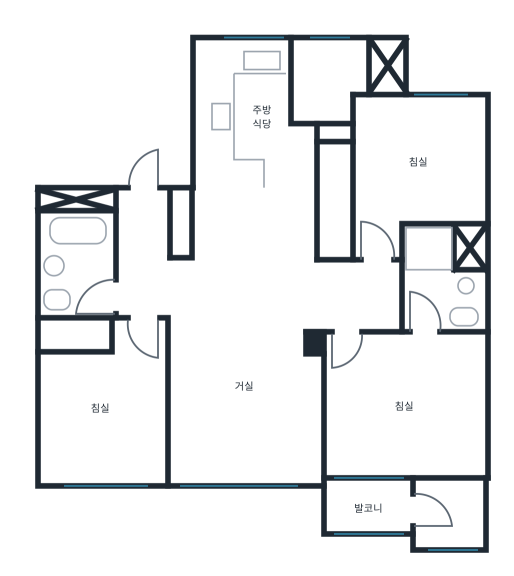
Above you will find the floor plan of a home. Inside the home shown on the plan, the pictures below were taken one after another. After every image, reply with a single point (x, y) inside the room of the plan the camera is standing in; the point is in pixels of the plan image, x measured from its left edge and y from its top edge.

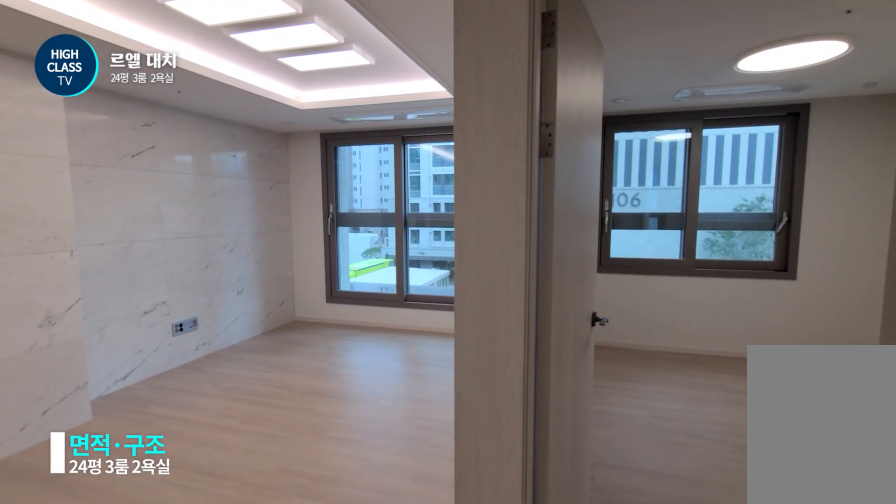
(157, 289)
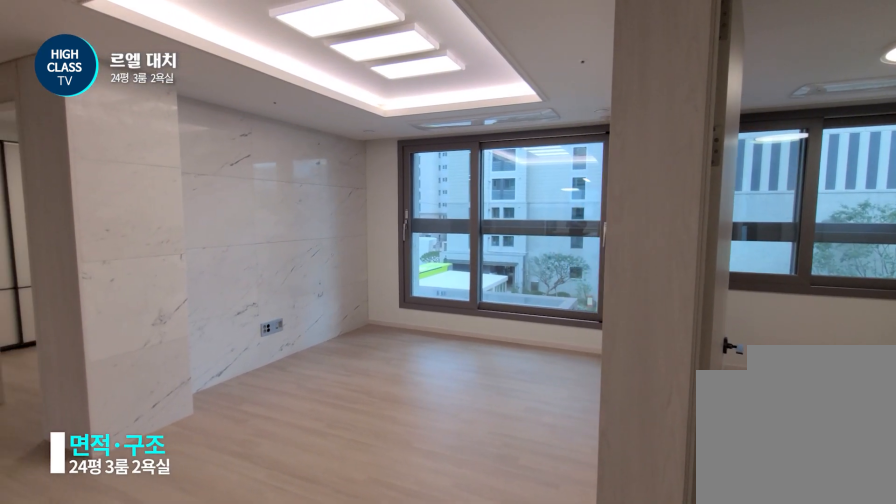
(157, 289)
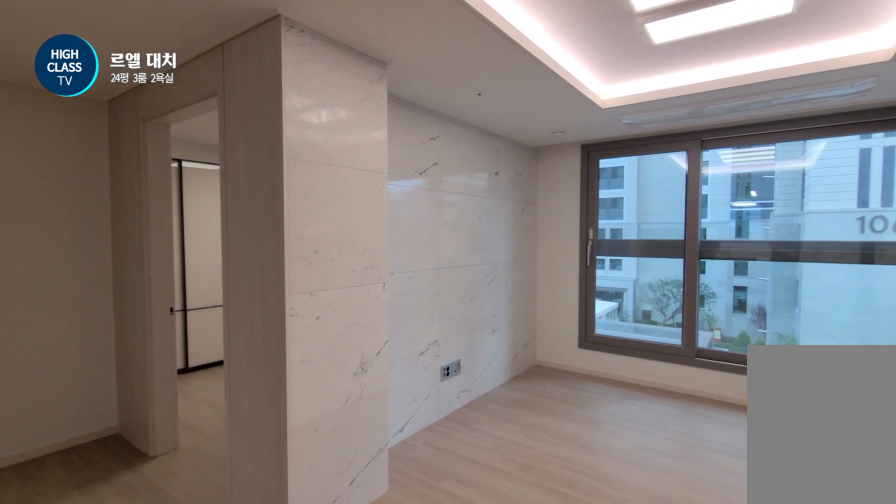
(244, 371)
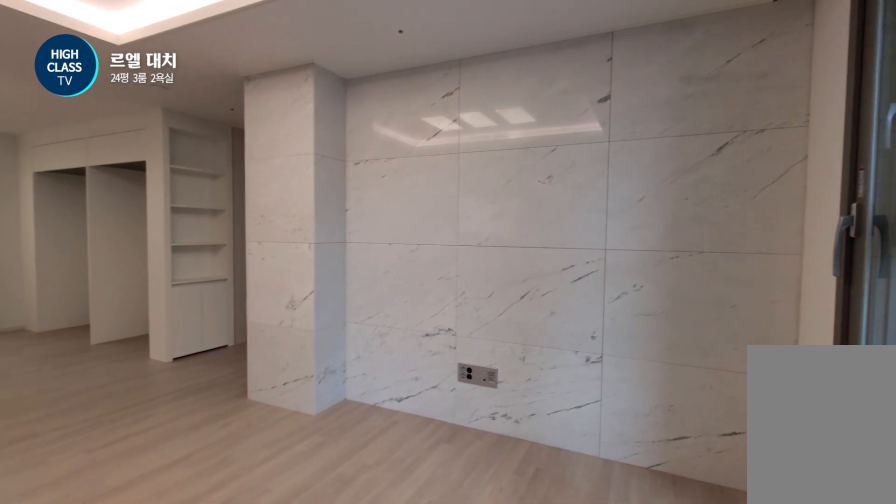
(244, 371)
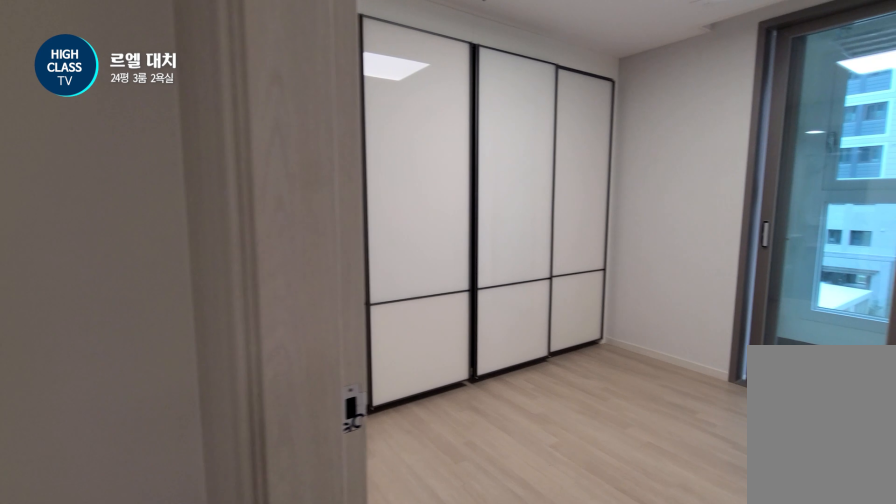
(362, 297)
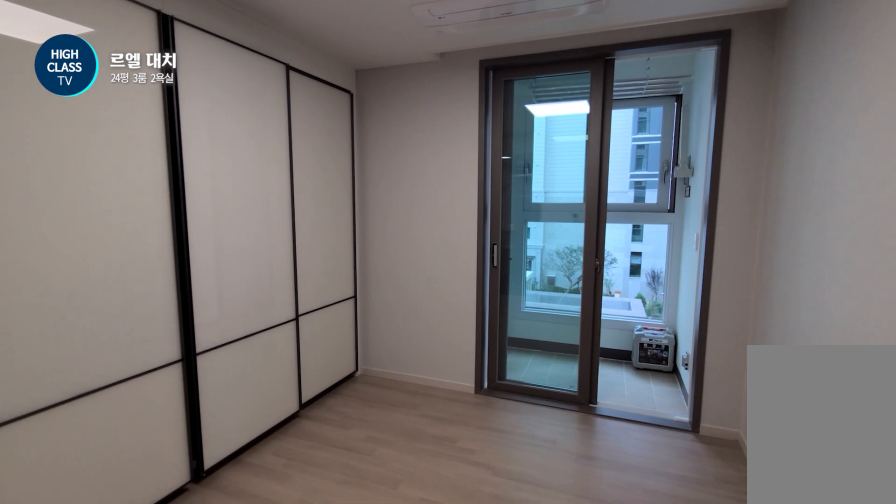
(398, 426)
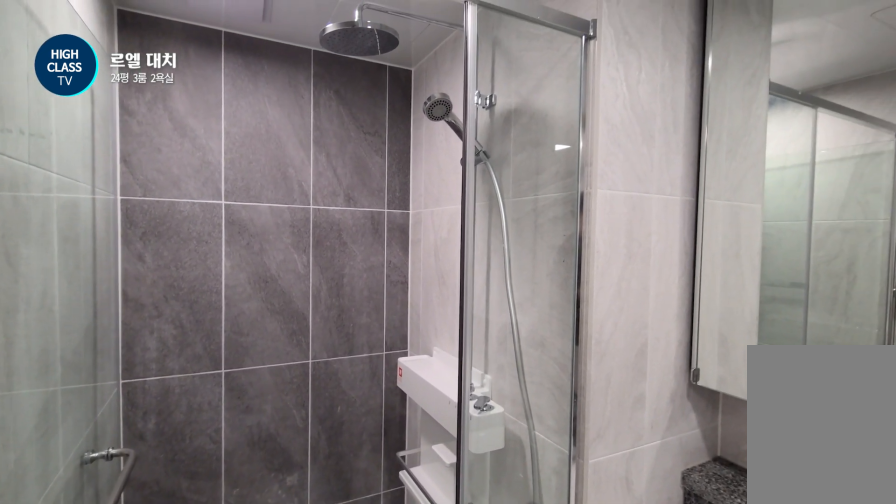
(443, 280)
